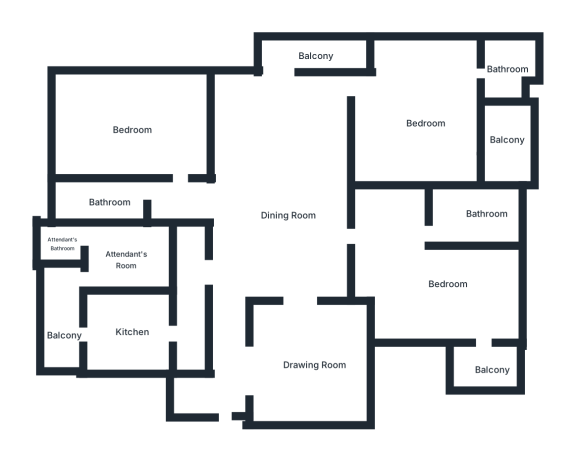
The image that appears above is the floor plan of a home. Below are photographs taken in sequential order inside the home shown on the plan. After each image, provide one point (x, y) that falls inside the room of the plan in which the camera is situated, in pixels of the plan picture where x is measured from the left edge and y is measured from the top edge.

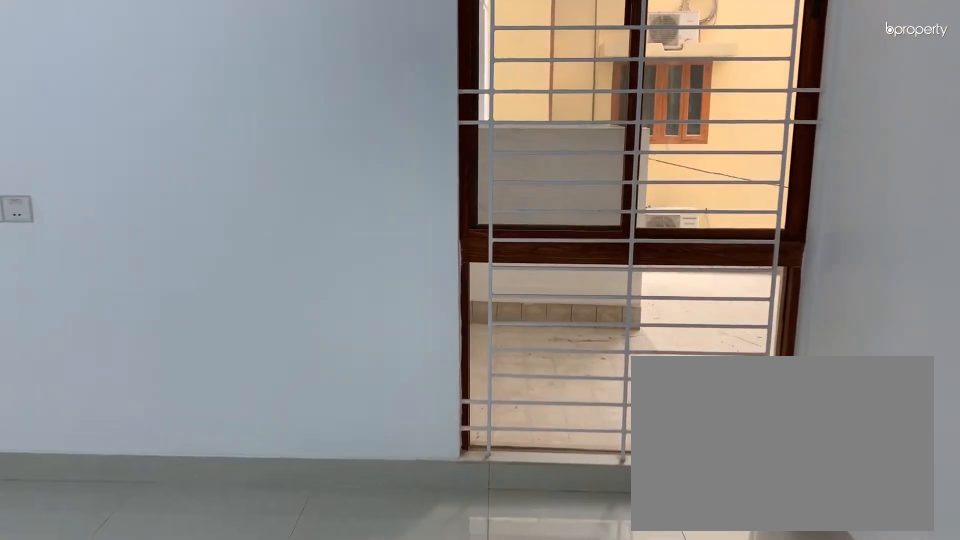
(315, 362)
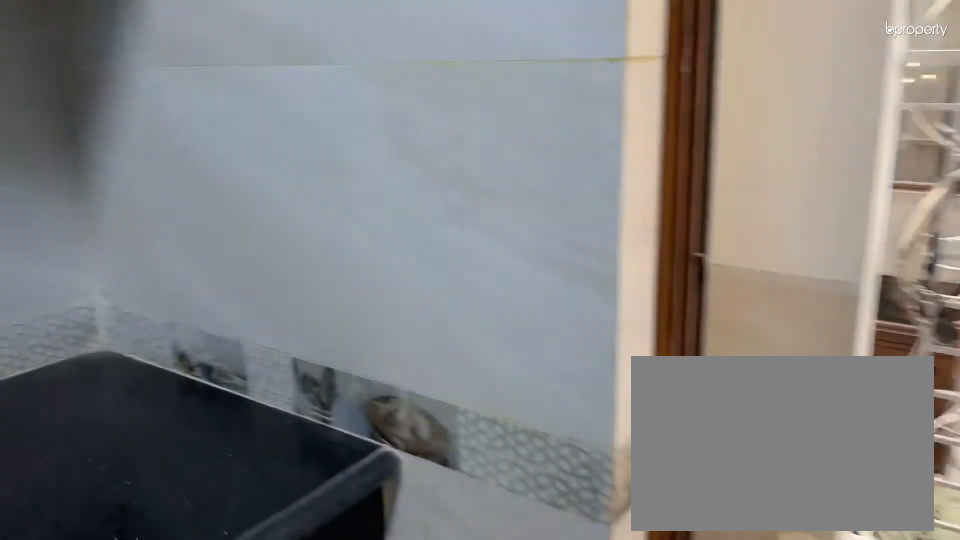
(132, 329)
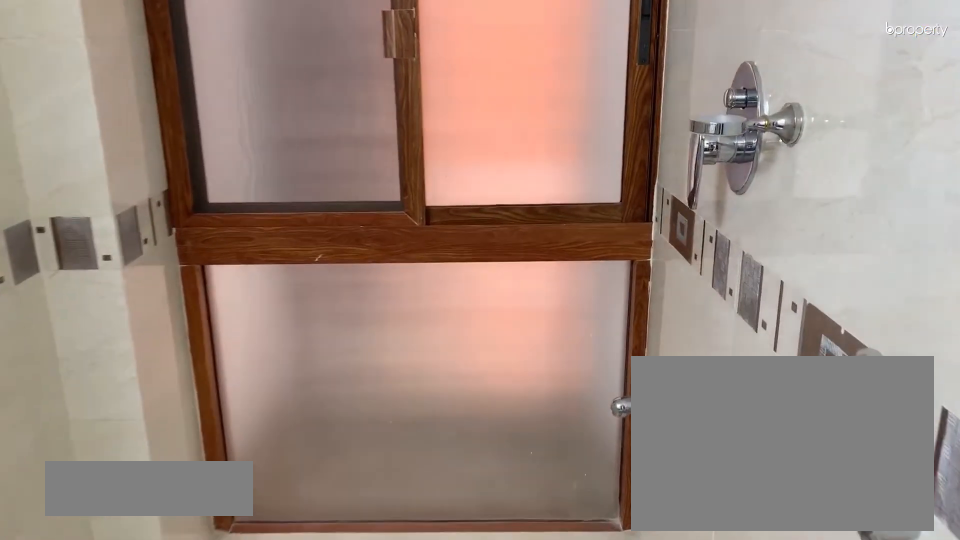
(106, 198)
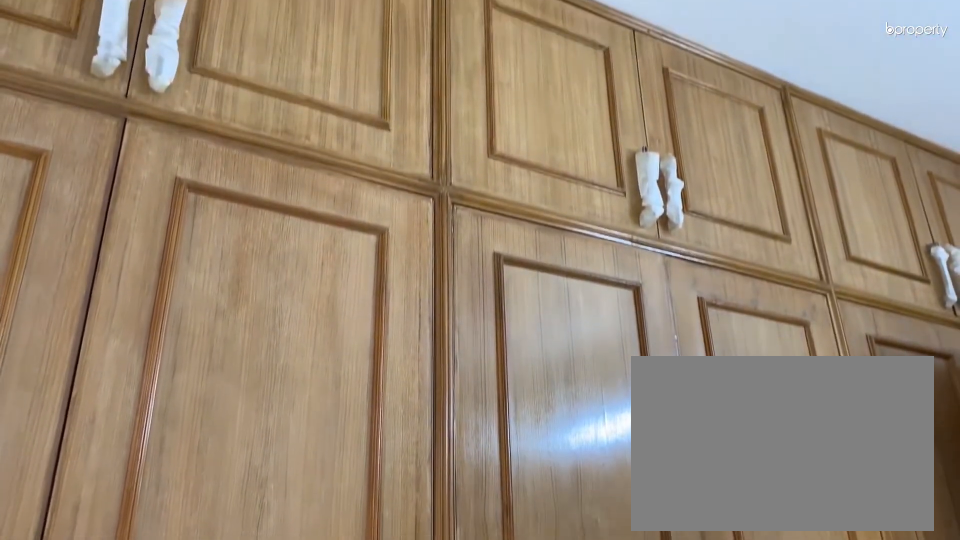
(131, 131)
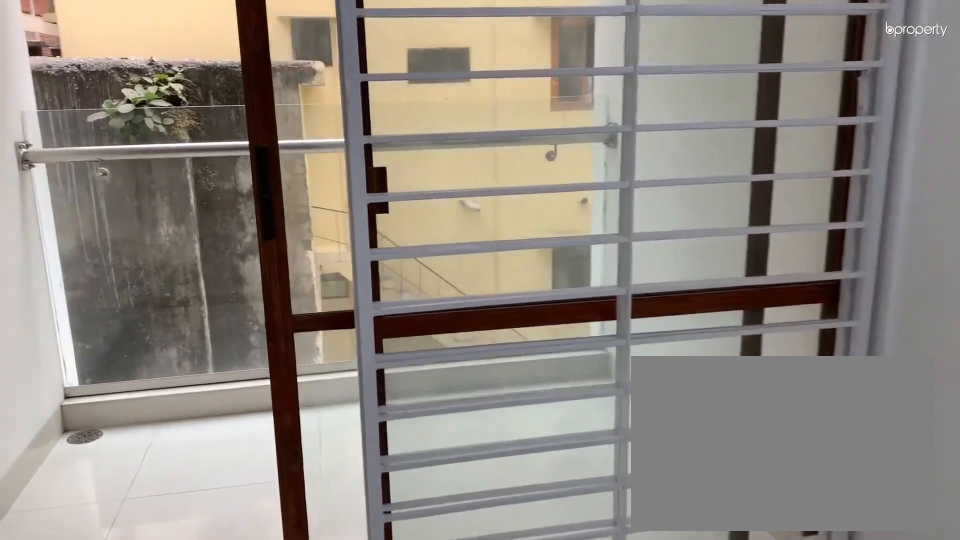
(427, 121)
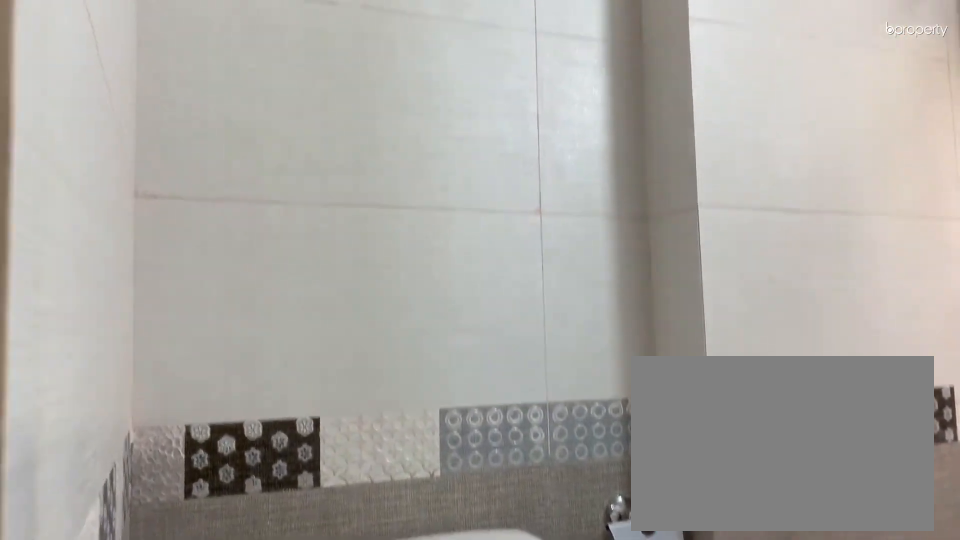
(509, 72)
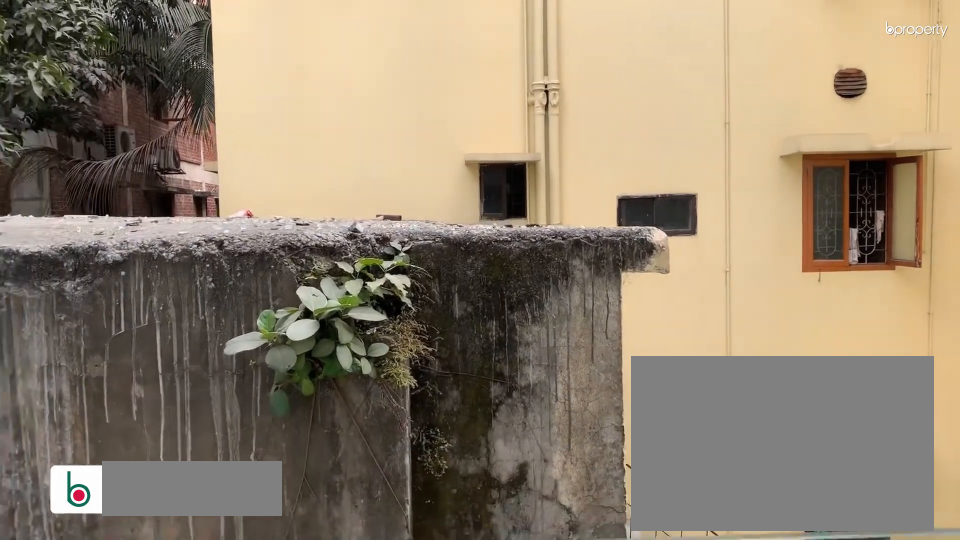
(510, 138)
